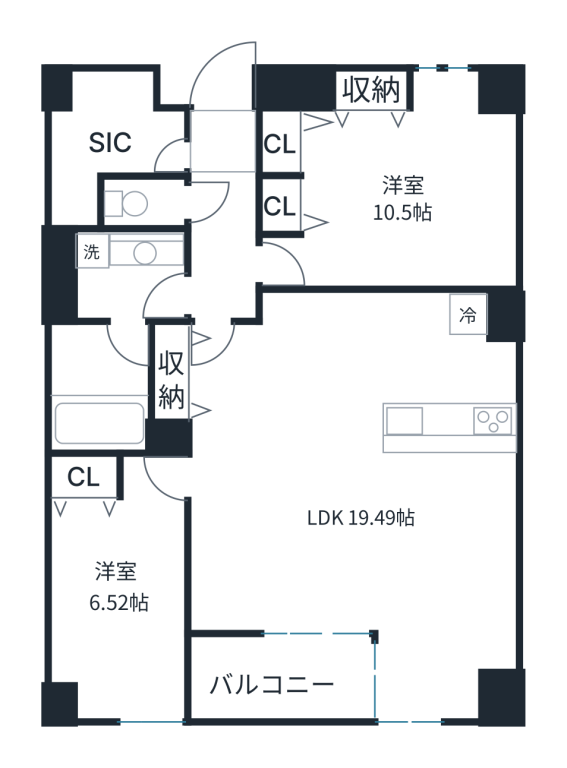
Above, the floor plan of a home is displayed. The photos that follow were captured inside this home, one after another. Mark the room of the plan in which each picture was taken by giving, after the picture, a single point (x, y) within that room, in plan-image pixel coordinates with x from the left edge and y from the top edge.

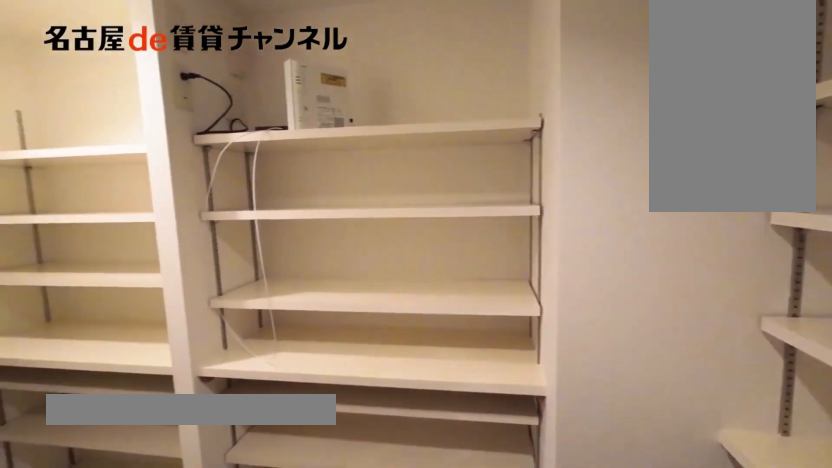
(114, 137)
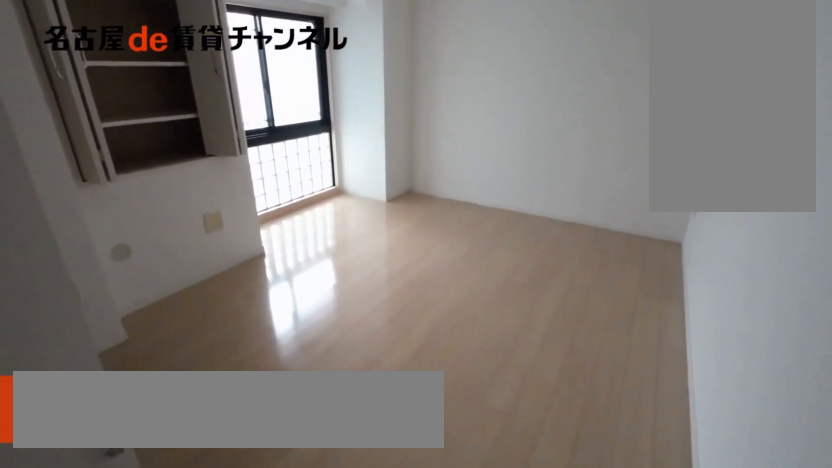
(385, 178)
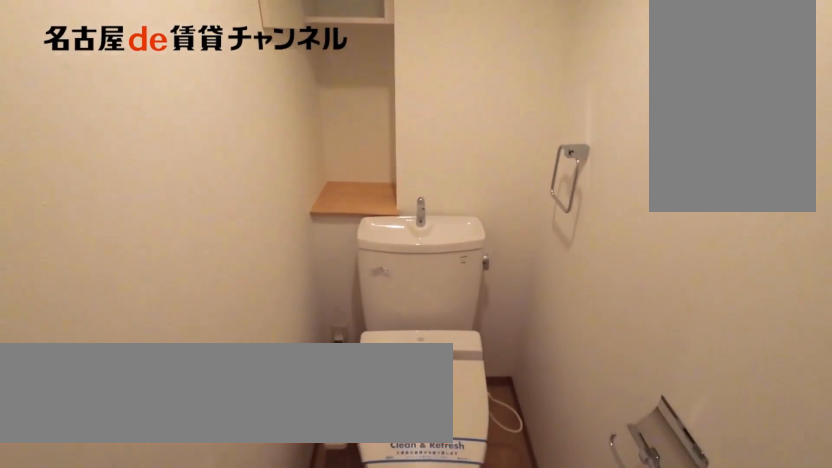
(142, 202)
